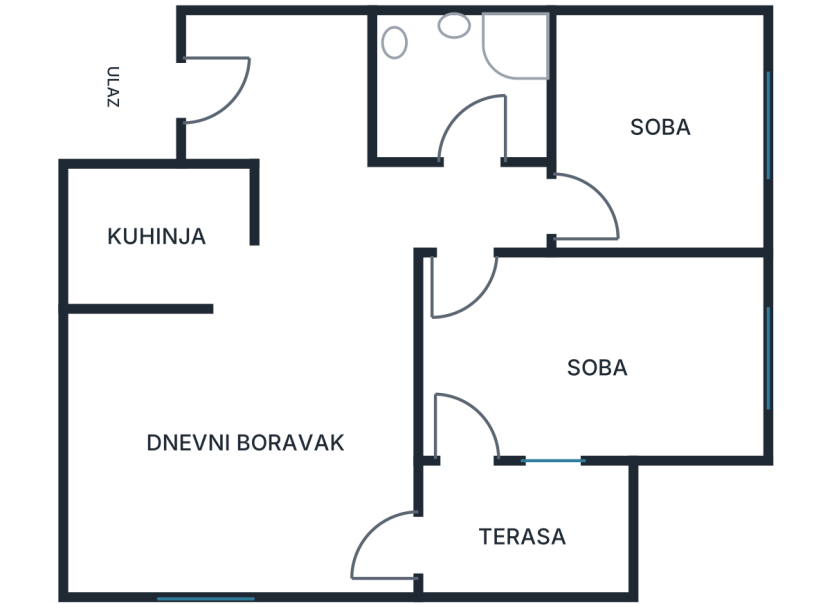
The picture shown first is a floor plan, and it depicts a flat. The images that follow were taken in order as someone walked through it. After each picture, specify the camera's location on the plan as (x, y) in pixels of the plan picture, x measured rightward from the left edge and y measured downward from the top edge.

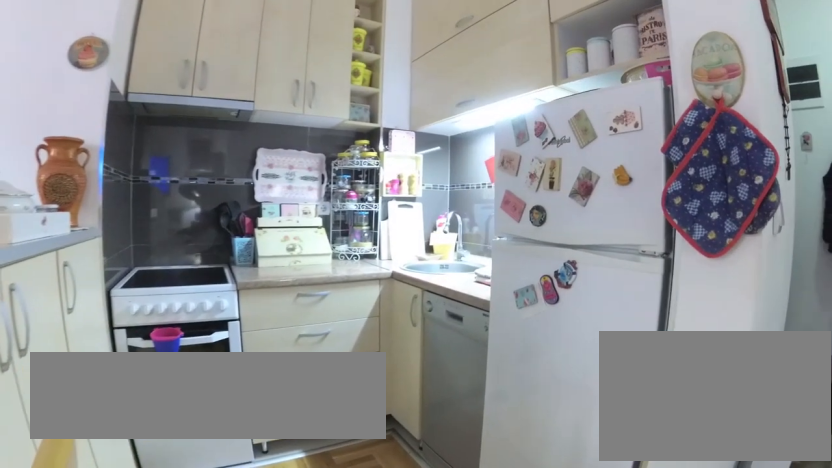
(243, 250)
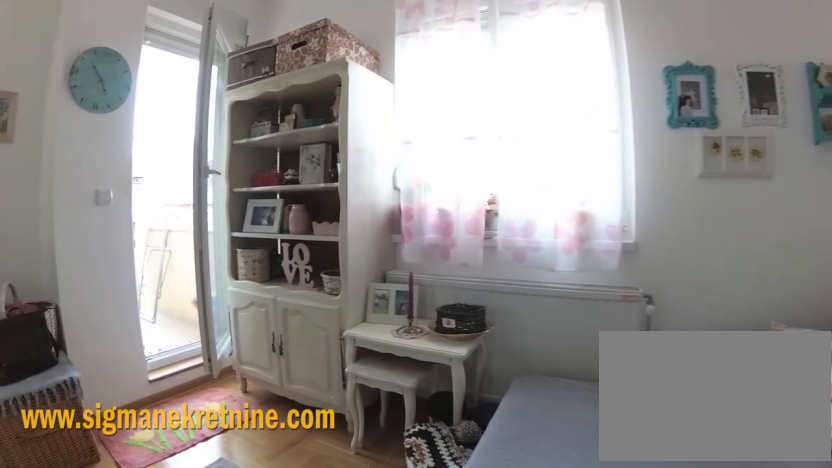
(162, 420)
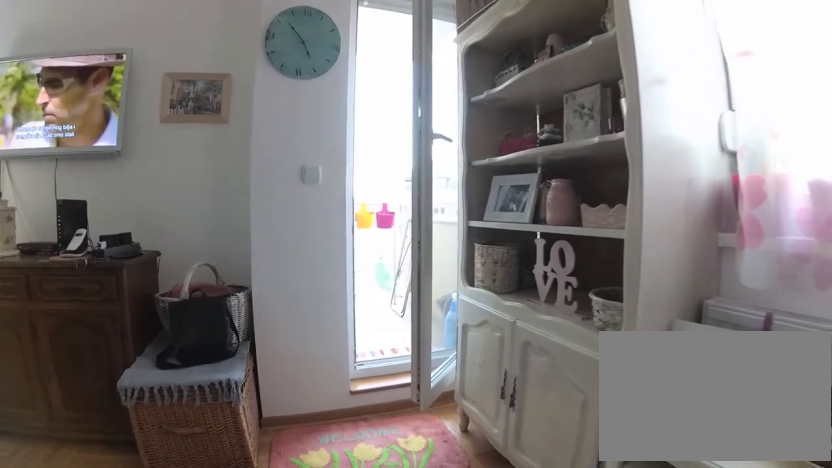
(197, 488)
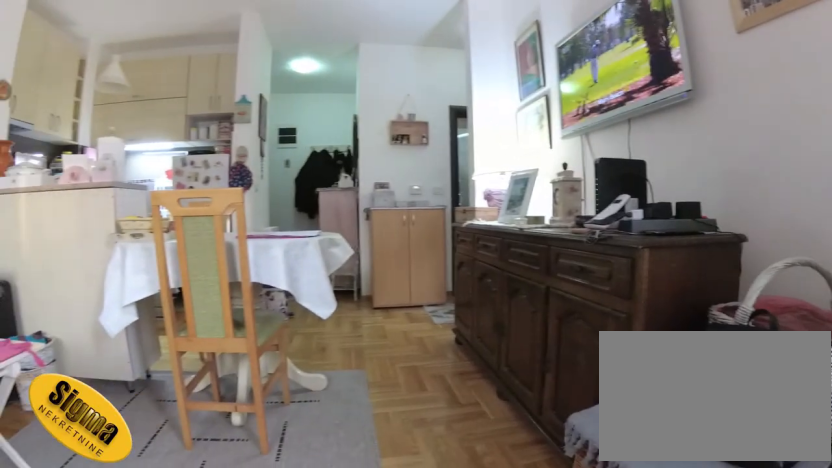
(340, 557)
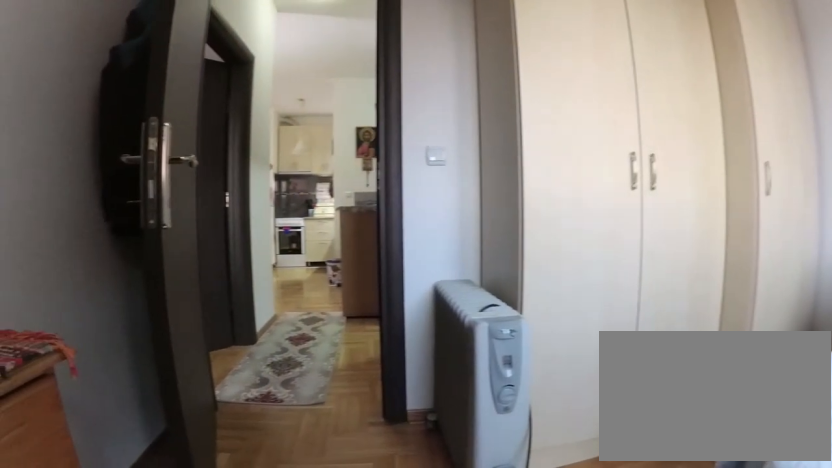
(752, 199)
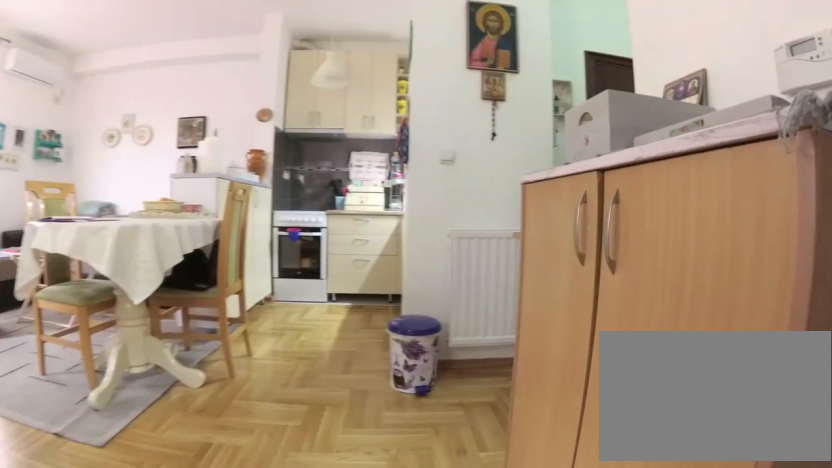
(462, 211)
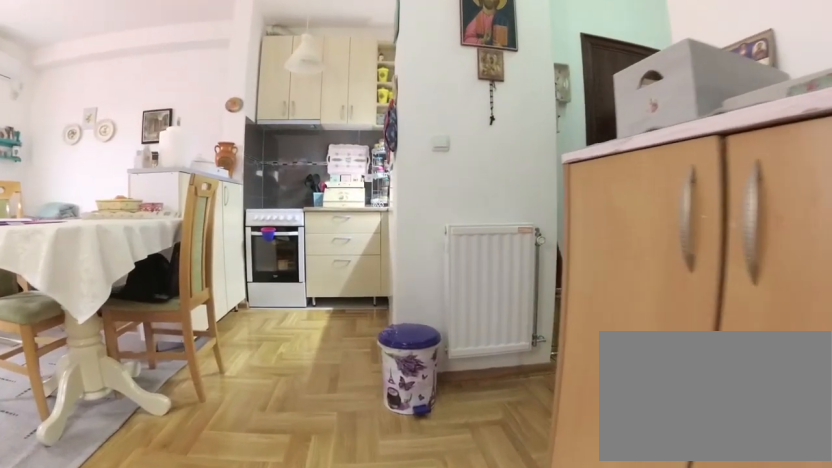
(434, 213)
